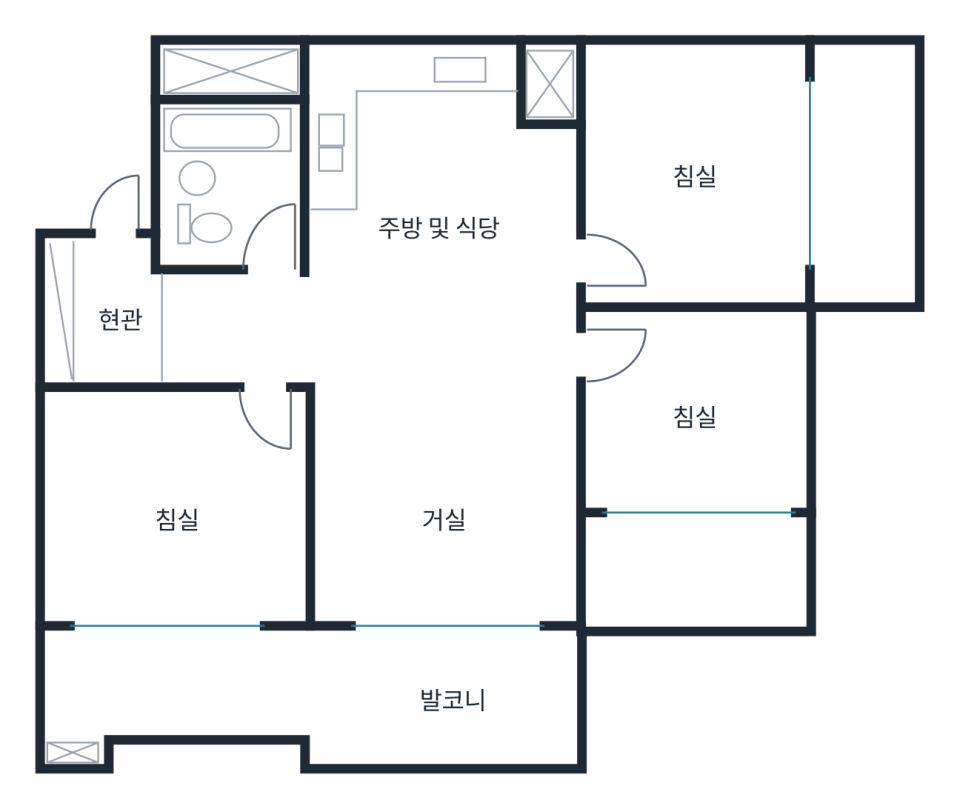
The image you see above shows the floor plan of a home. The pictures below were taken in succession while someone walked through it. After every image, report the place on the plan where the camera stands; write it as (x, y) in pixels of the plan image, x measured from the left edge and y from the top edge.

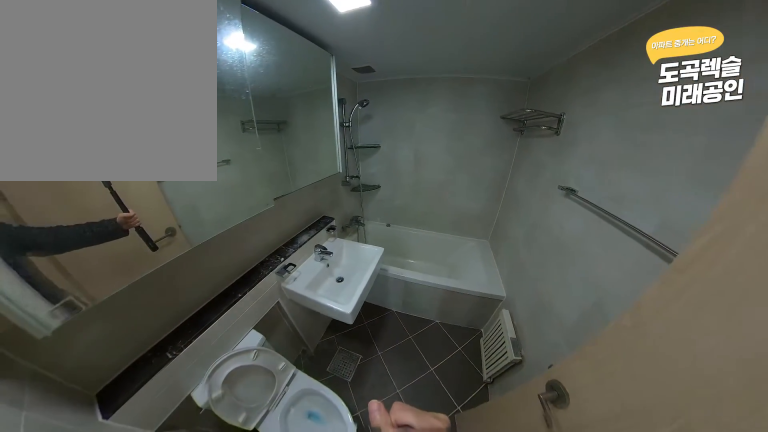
(268, 252)
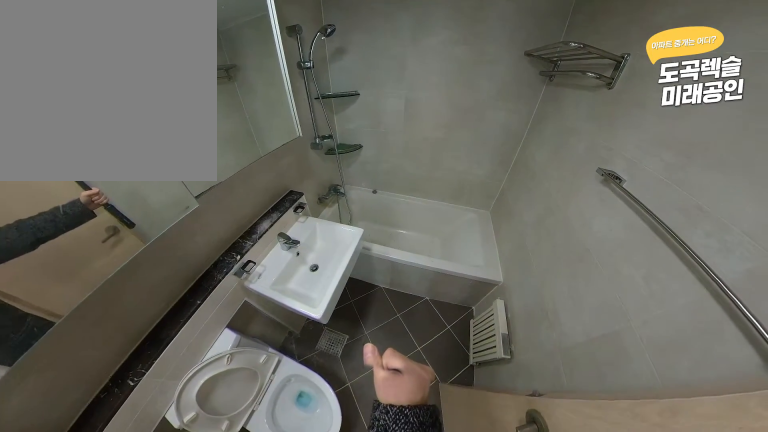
(261, 216)
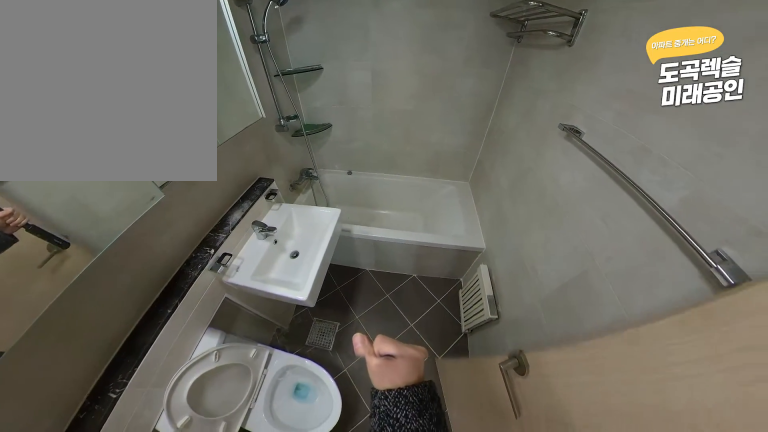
(261, 216)
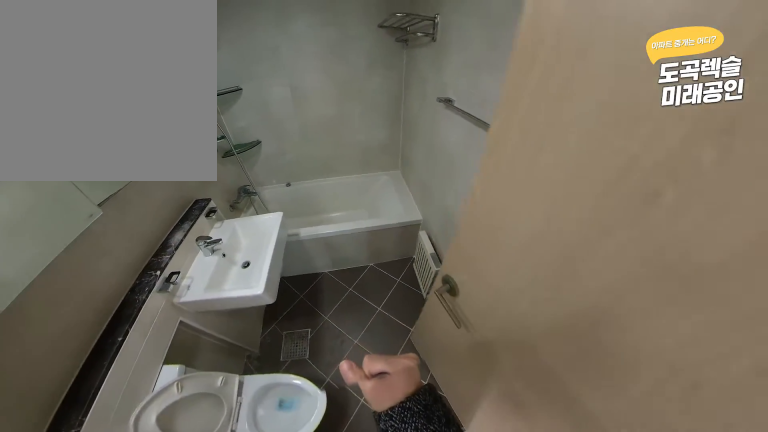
(261, 216)
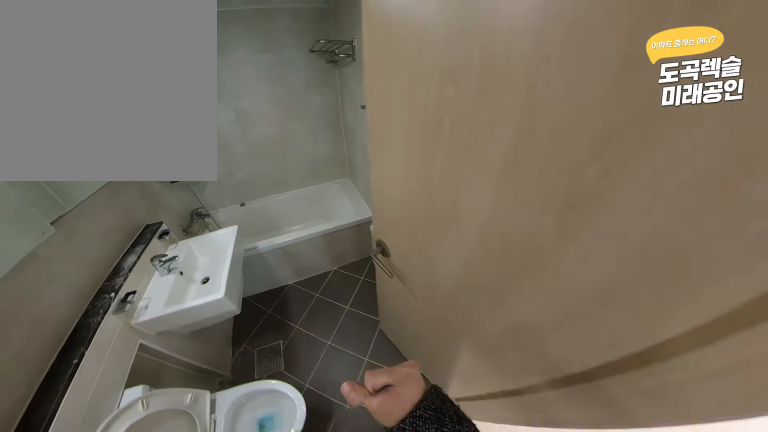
(261, 221)
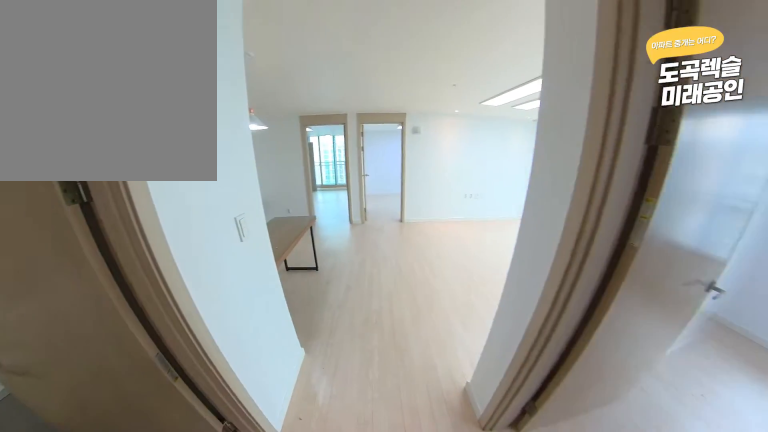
(259, 301)
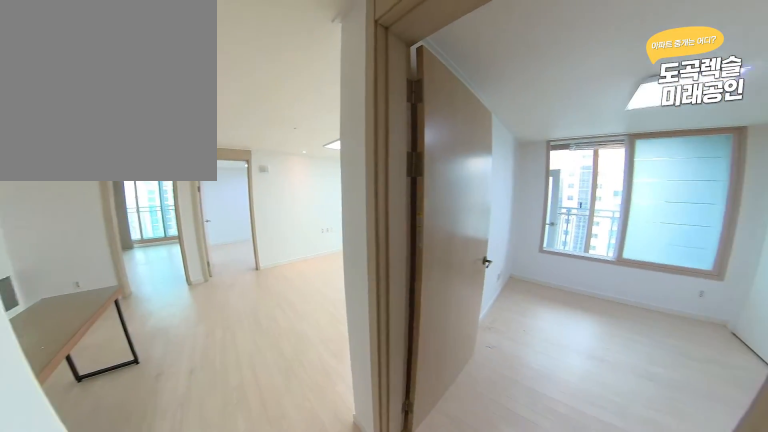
(261, 345)
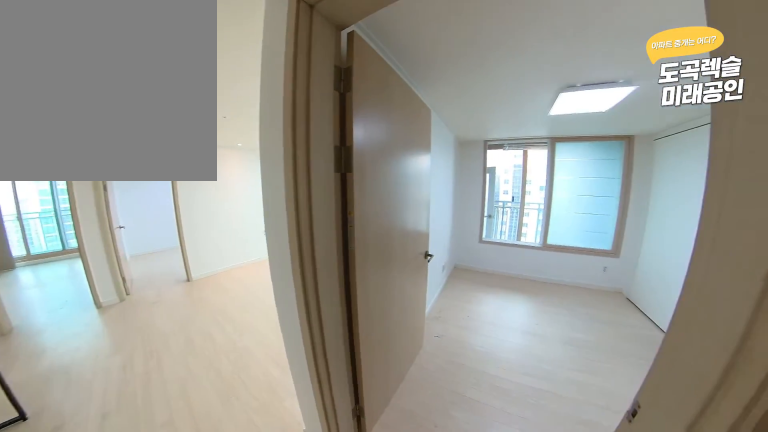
(261, 358)
